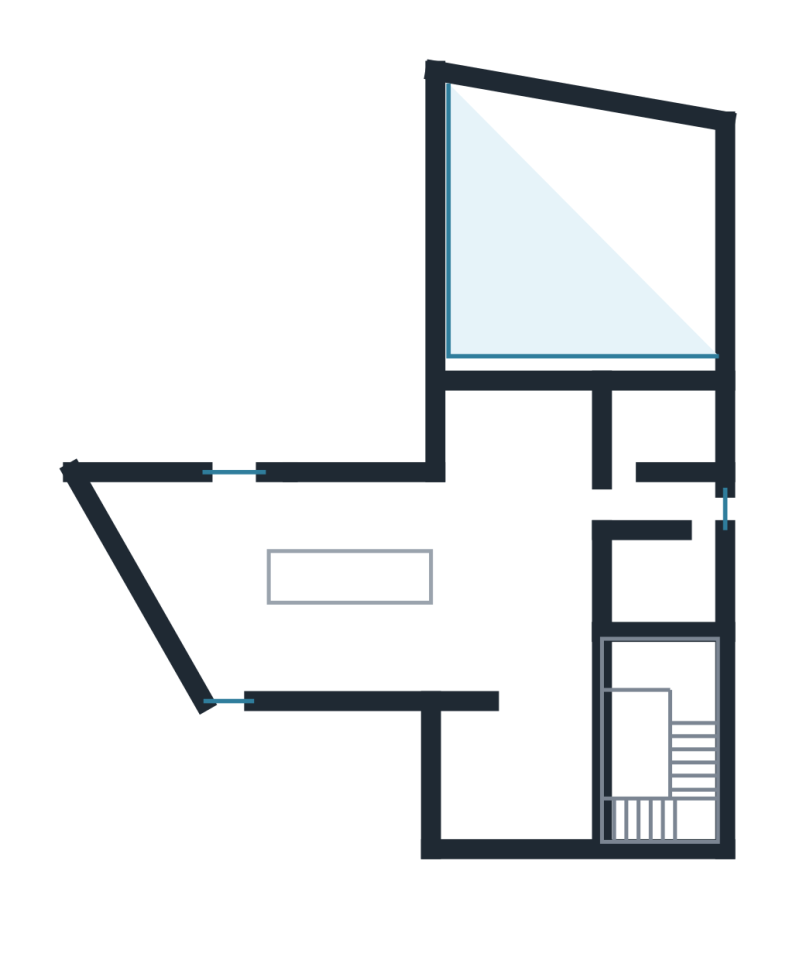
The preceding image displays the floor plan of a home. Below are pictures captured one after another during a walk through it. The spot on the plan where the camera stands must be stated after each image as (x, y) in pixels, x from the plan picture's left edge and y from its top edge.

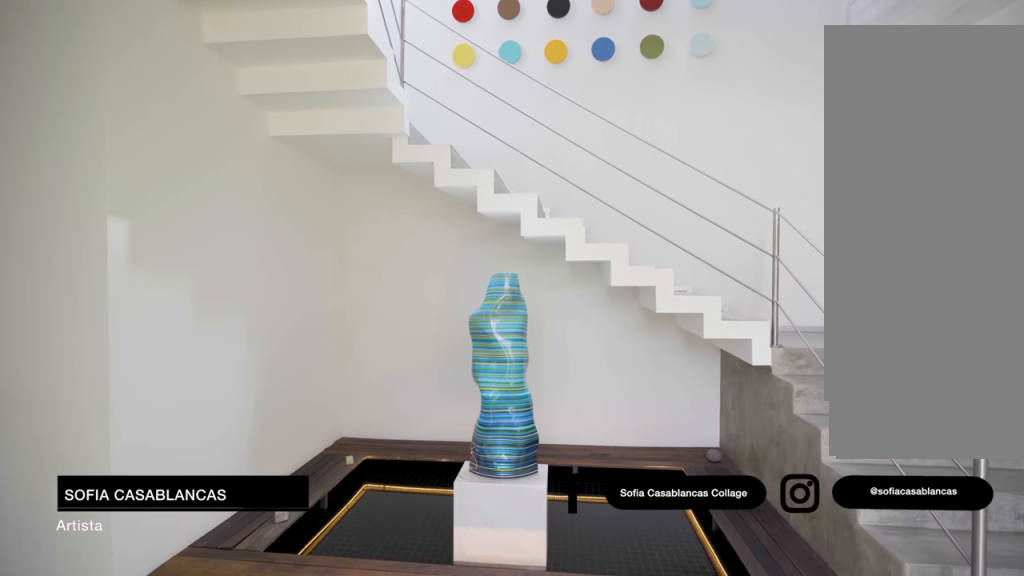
(538, 773)
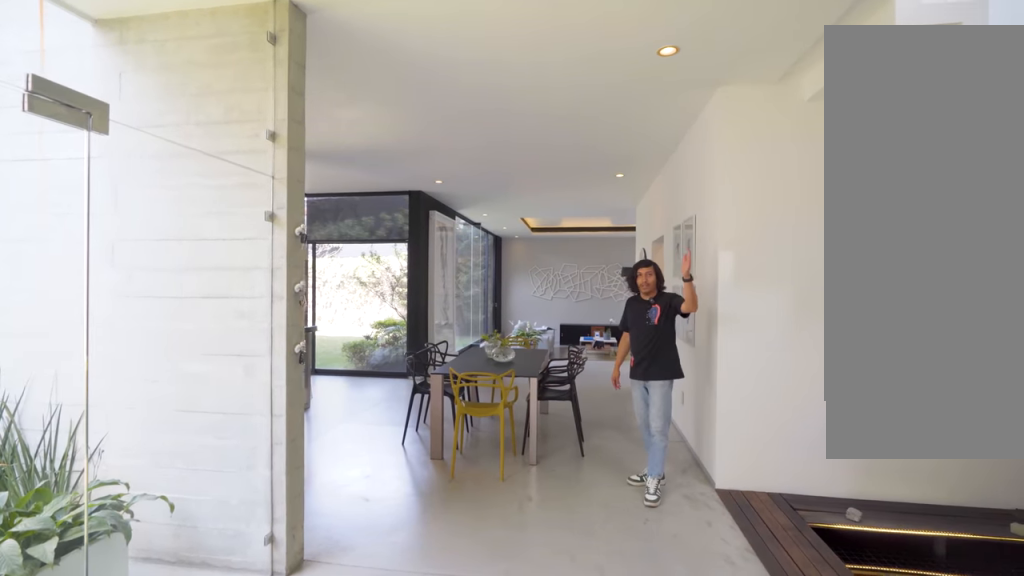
(555, 736)
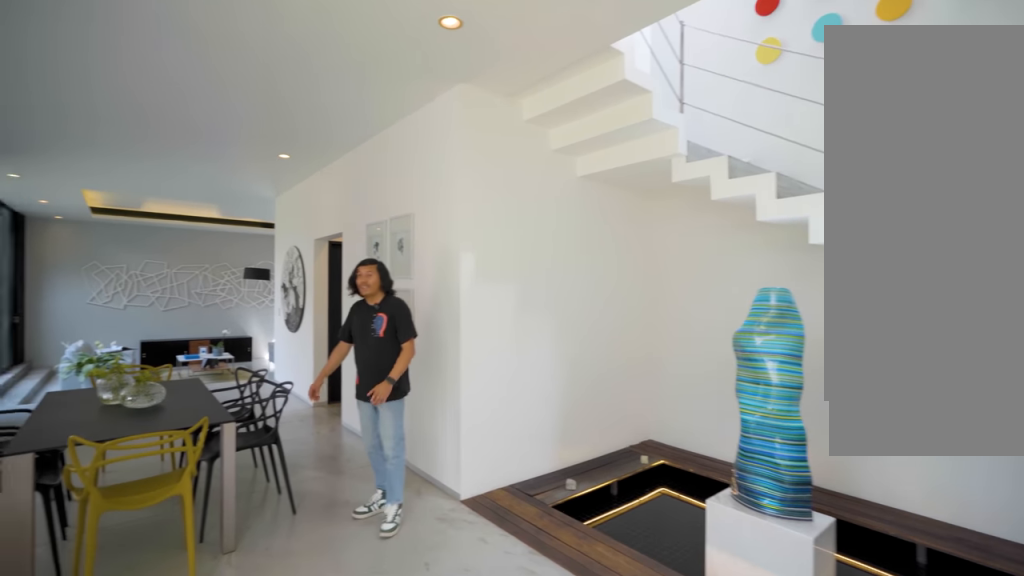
(549, 779)
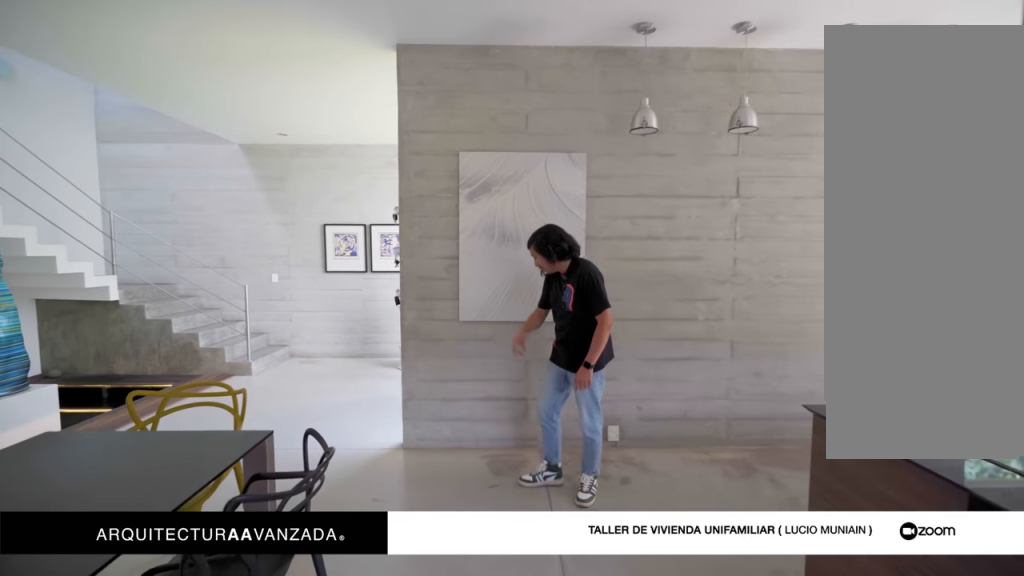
(426, 512)
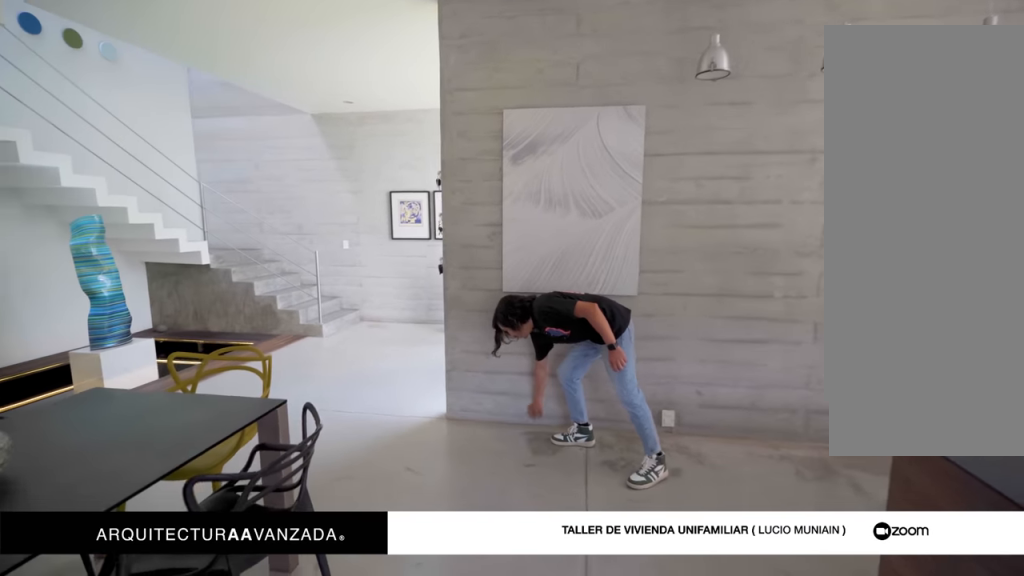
(424, 512)
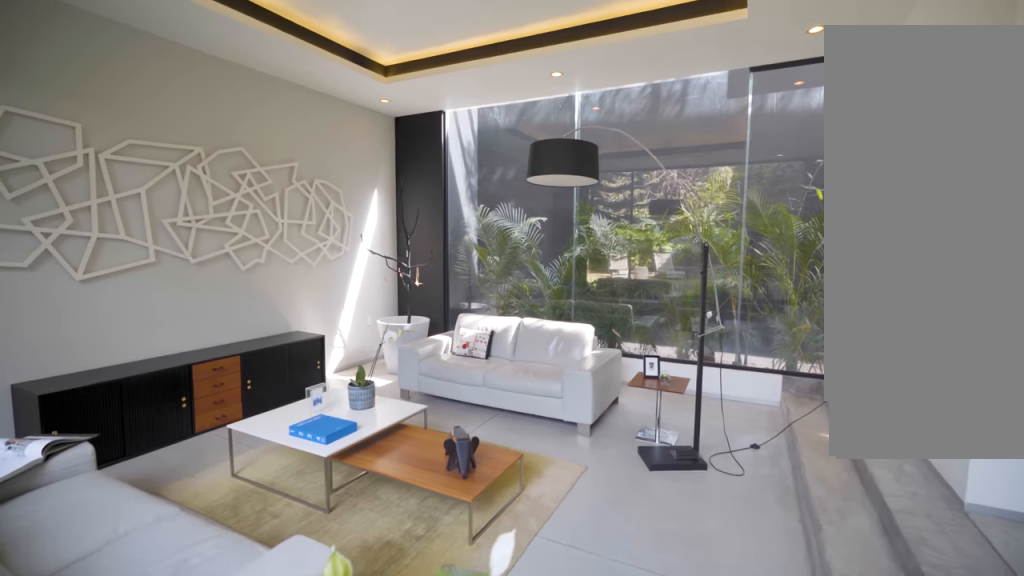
(512, 395)
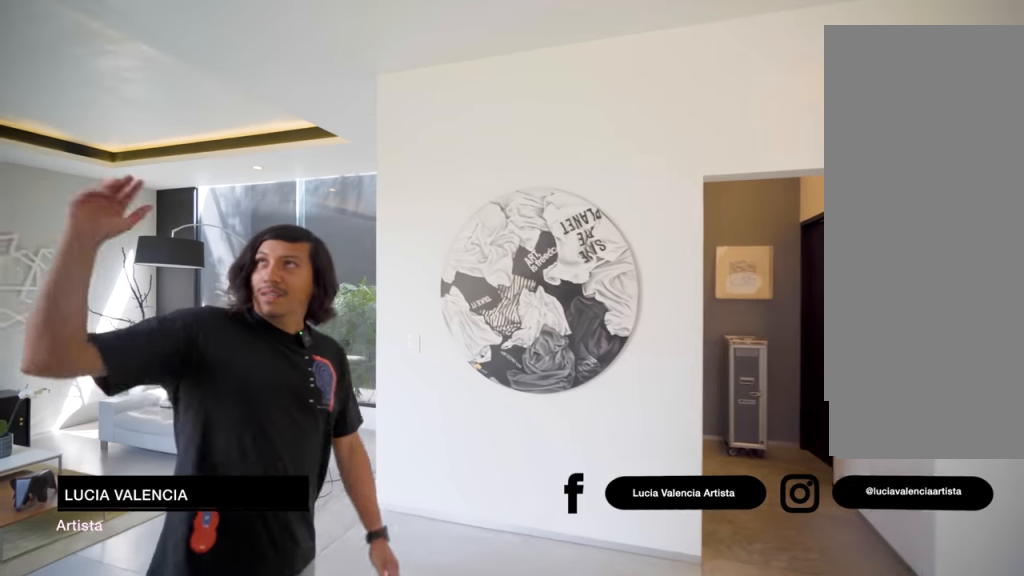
(546, 501)
